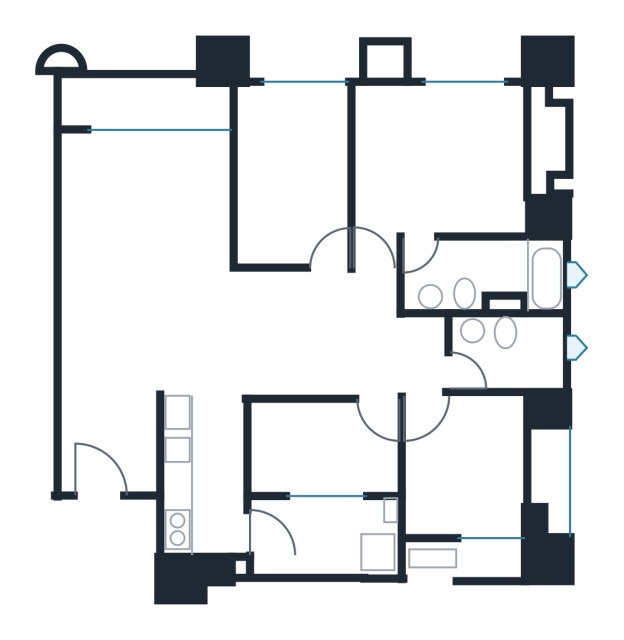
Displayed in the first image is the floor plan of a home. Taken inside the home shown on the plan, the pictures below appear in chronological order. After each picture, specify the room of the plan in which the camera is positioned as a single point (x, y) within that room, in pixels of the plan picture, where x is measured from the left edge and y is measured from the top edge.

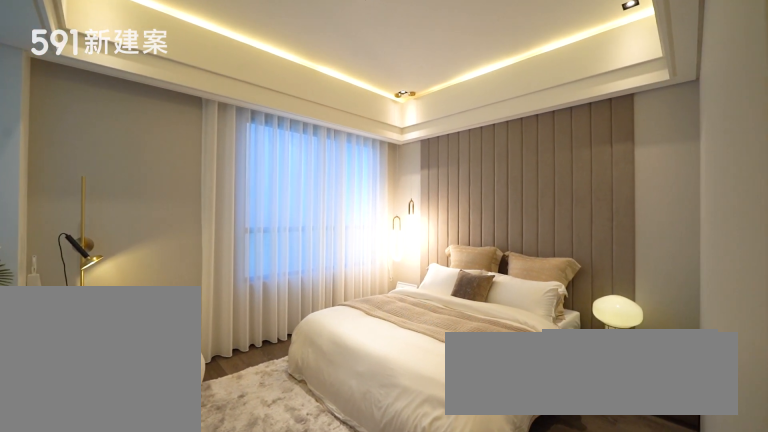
(442, 163)
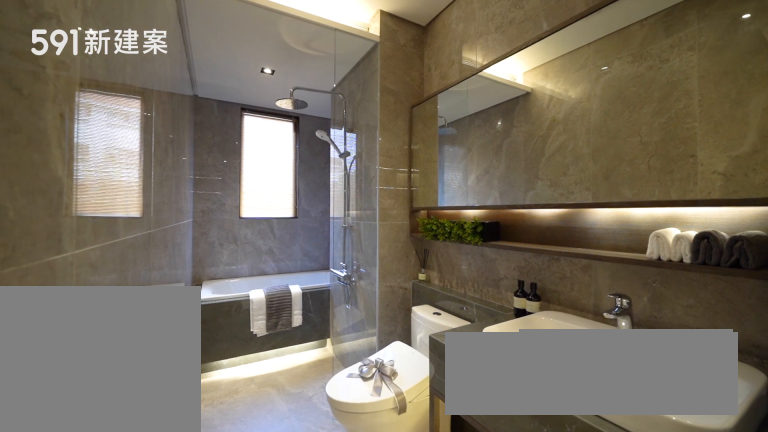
(494, 274)
